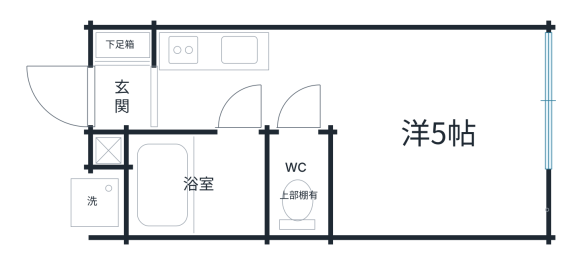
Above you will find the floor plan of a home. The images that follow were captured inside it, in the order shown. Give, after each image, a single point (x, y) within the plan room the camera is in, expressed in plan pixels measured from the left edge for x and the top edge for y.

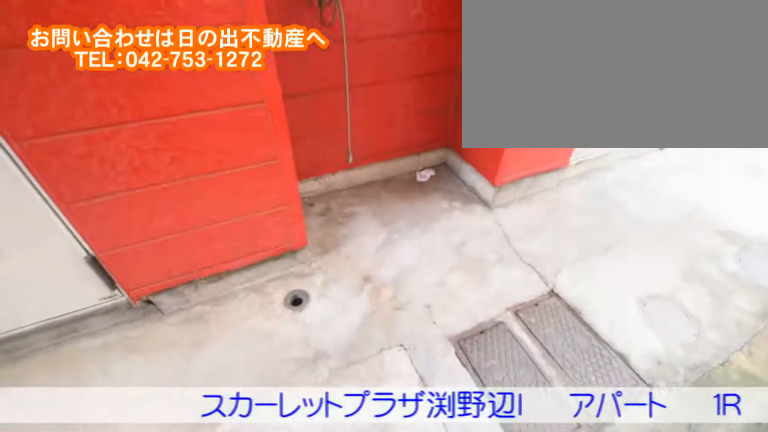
(72, 208)
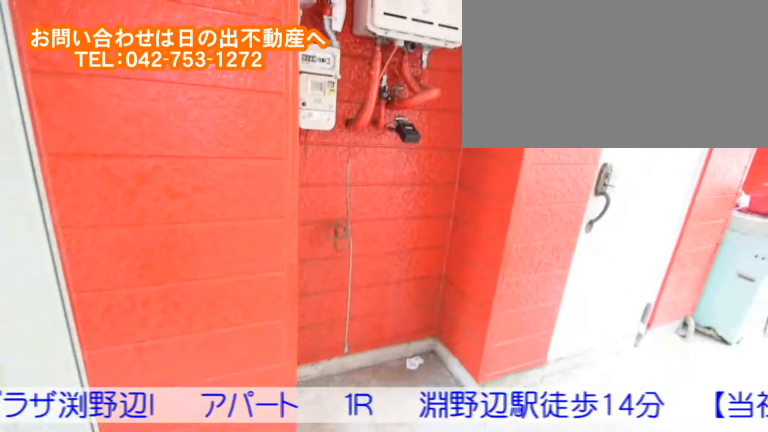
(72, 208)
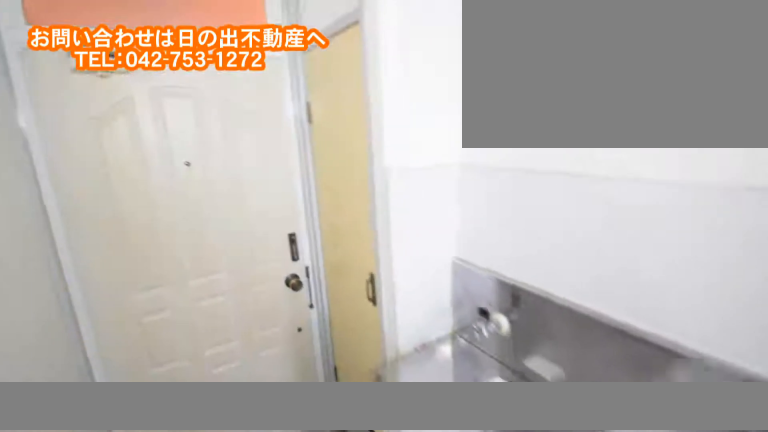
(210, 97)
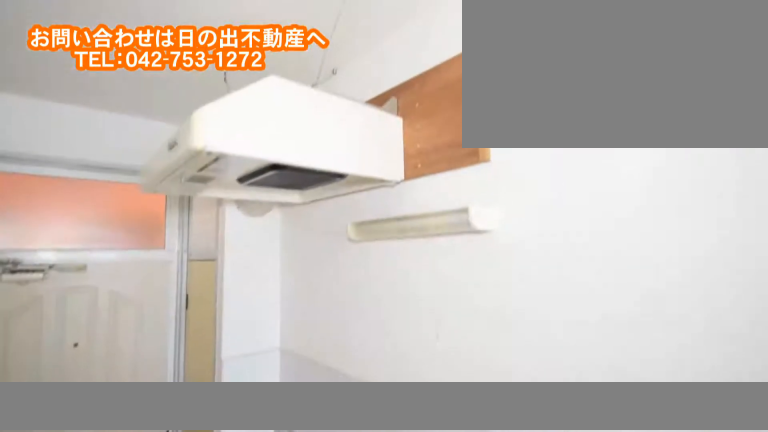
(211, 98)
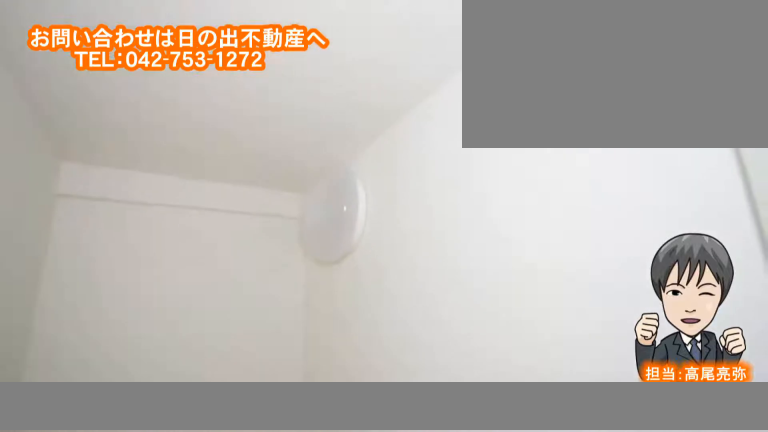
(298, 185)
